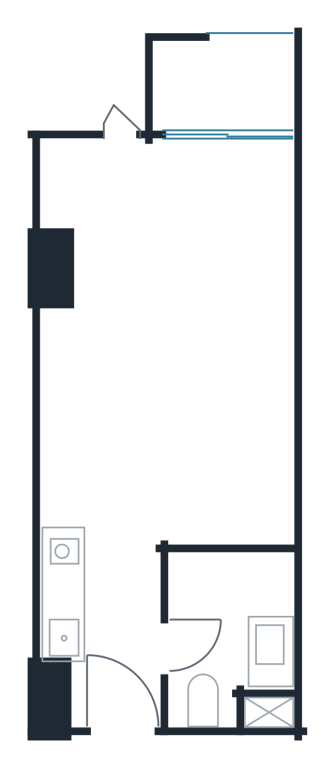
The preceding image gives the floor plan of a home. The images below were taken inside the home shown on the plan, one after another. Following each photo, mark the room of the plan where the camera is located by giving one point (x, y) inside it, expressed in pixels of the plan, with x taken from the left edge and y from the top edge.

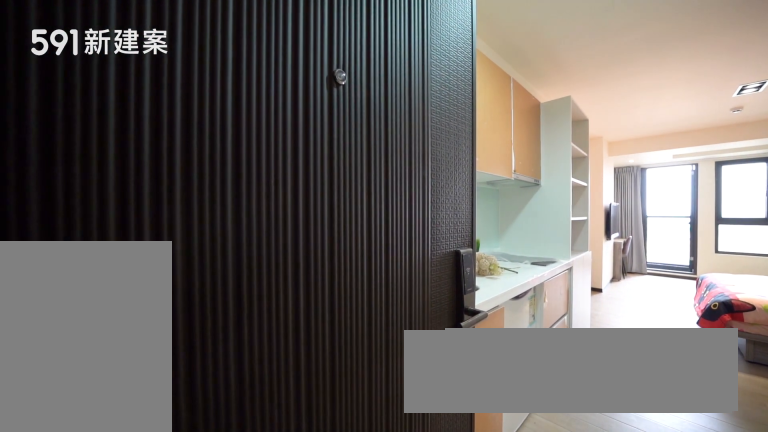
(114, 697)
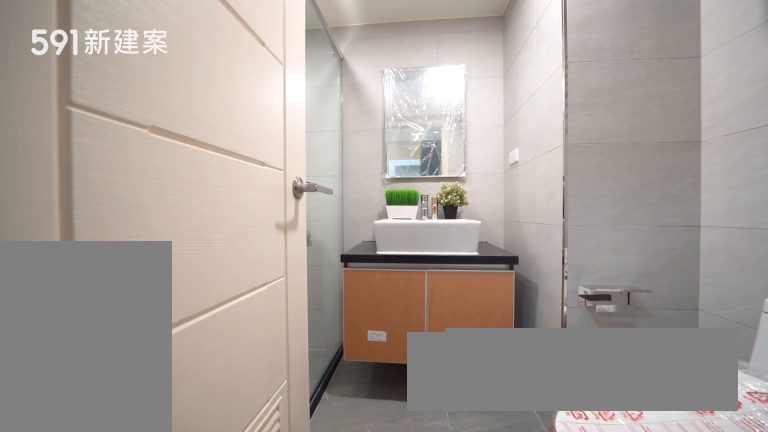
(227, 628)
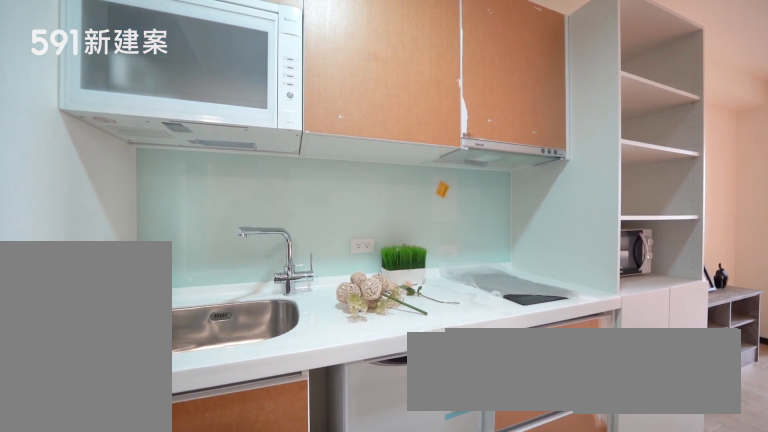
(99, 563)
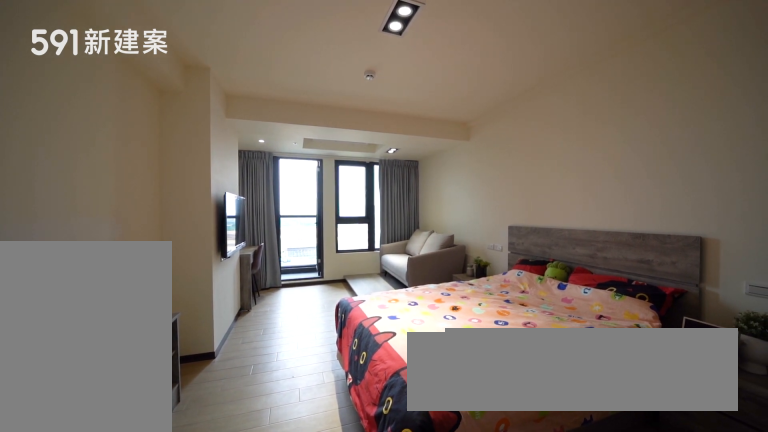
(167, 421)
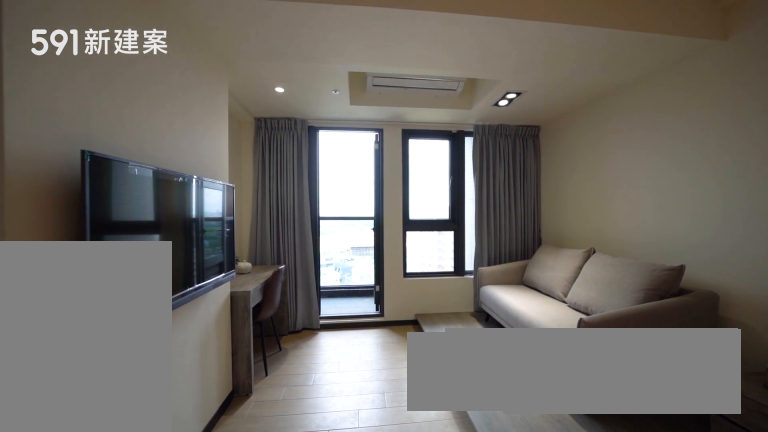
(170, 220)
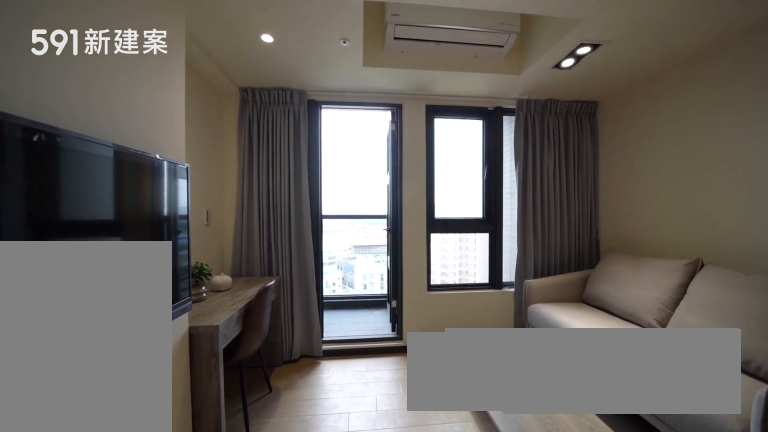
(170, 220)
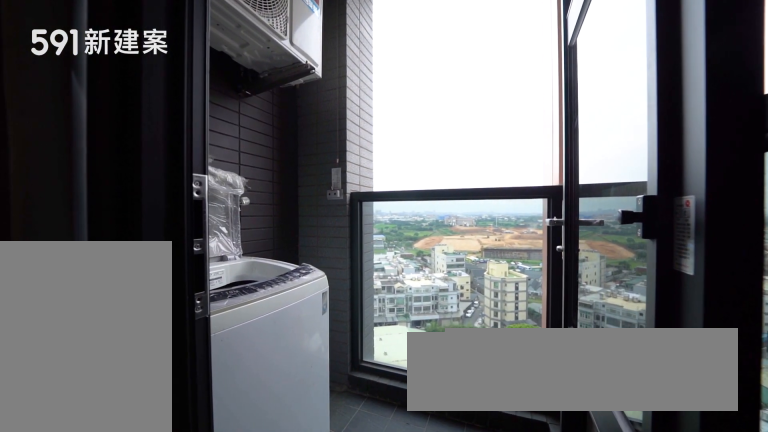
(225, 83)
